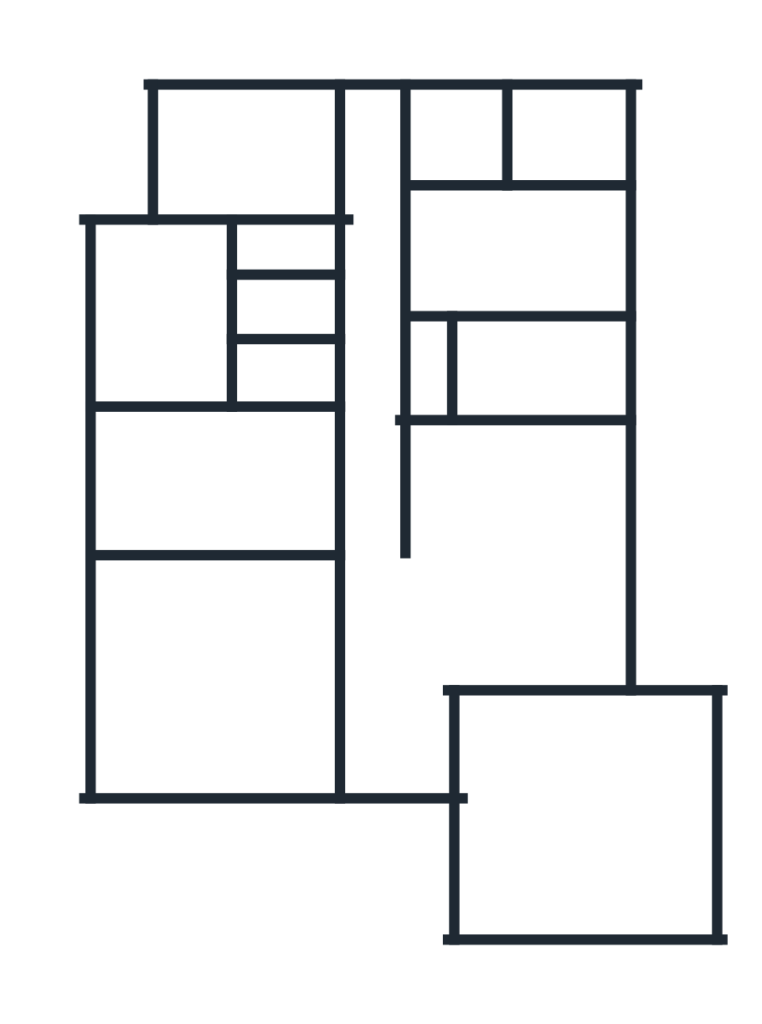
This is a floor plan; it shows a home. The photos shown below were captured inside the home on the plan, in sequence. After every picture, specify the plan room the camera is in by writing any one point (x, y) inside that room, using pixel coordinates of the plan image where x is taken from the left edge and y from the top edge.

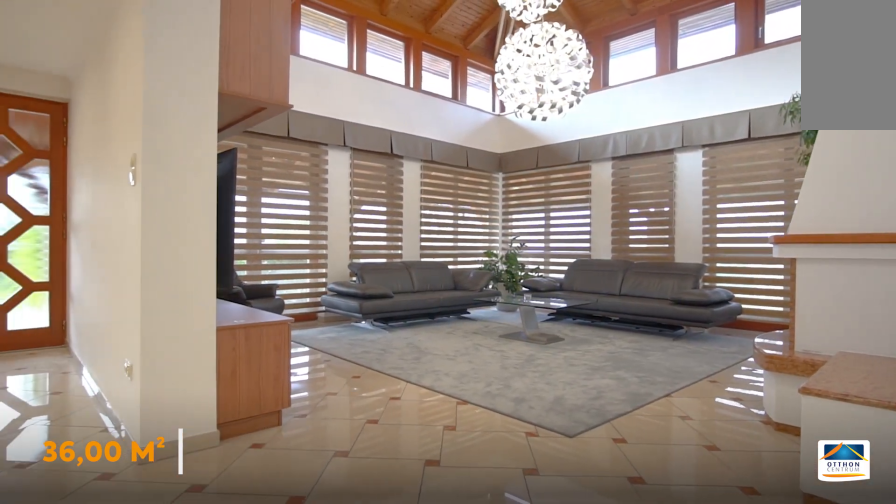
(221, 686)
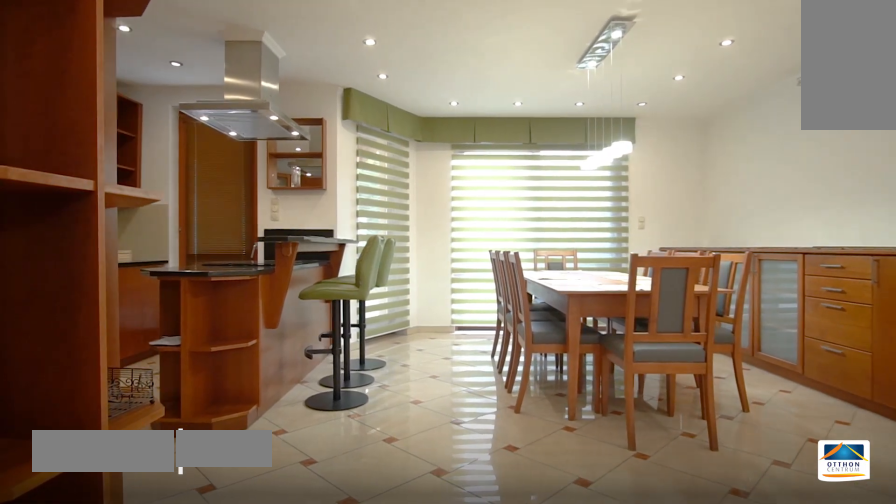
(531, 569)
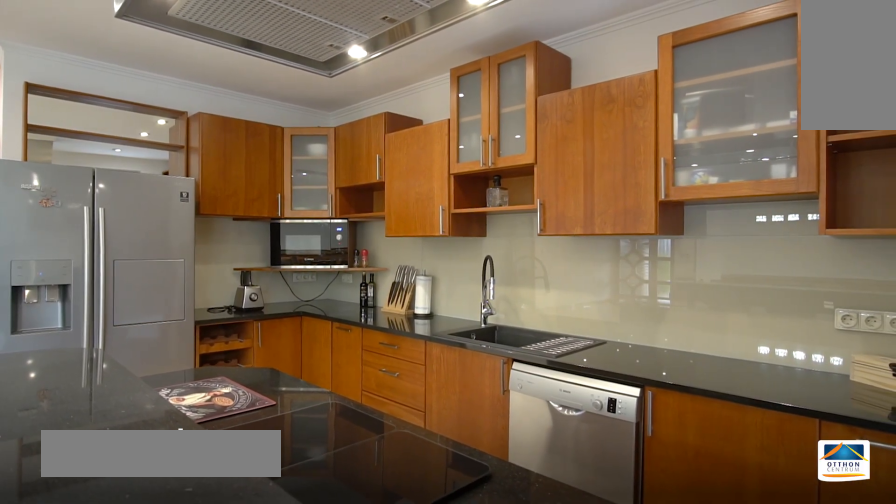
(516, 482)
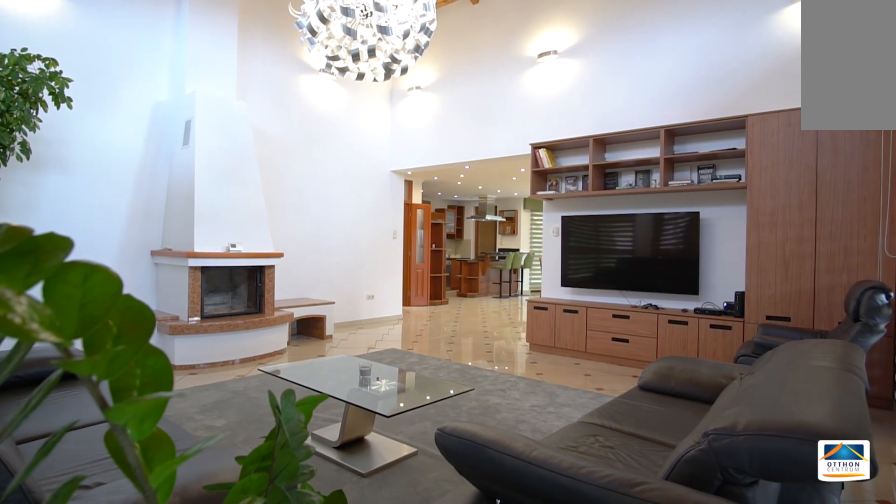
(222, 679)
